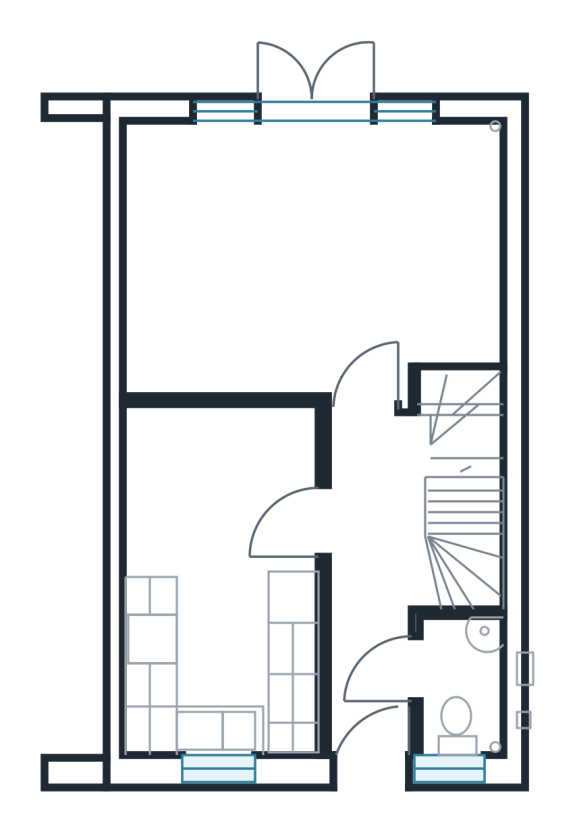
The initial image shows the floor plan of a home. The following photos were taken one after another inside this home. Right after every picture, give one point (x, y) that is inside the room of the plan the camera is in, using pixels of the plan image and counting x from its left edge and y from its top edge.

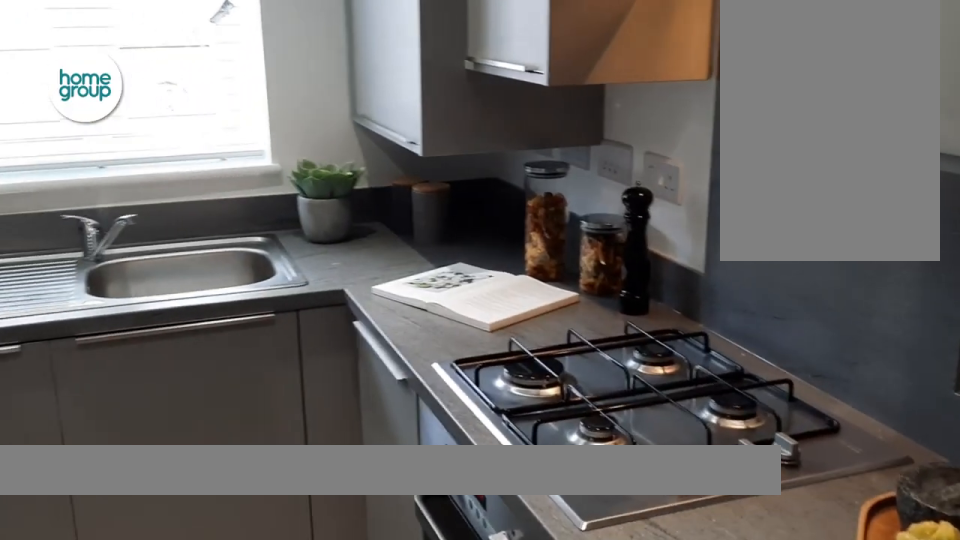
(224, 534)
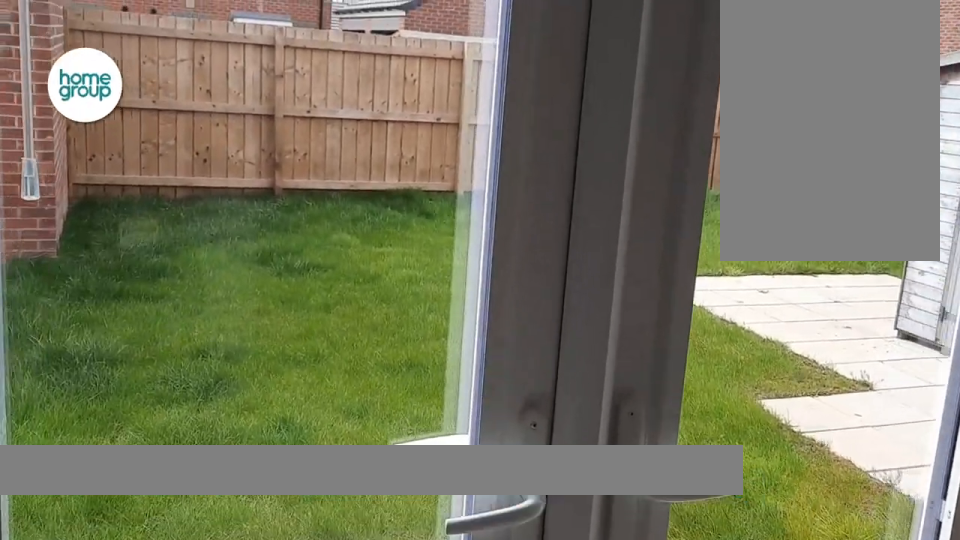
(312, 259)
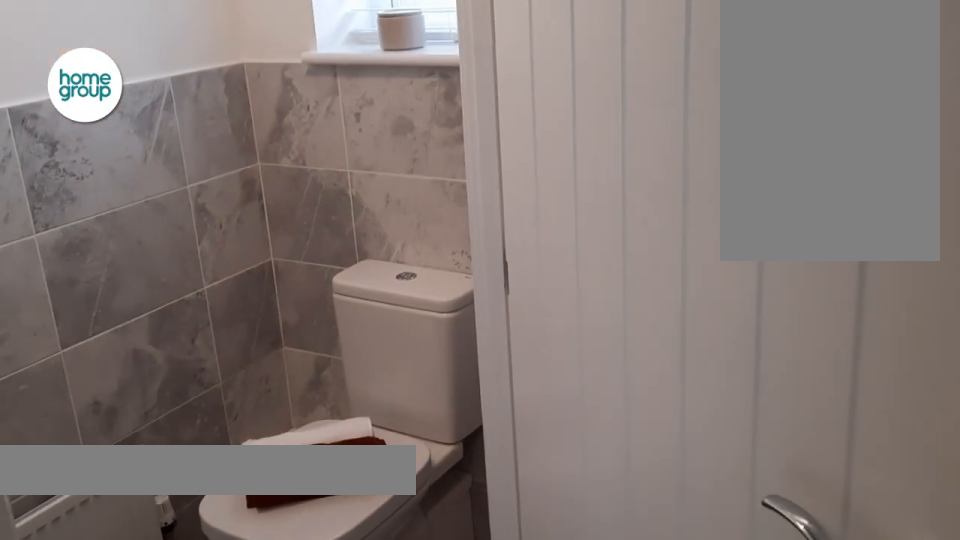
(458, 683)
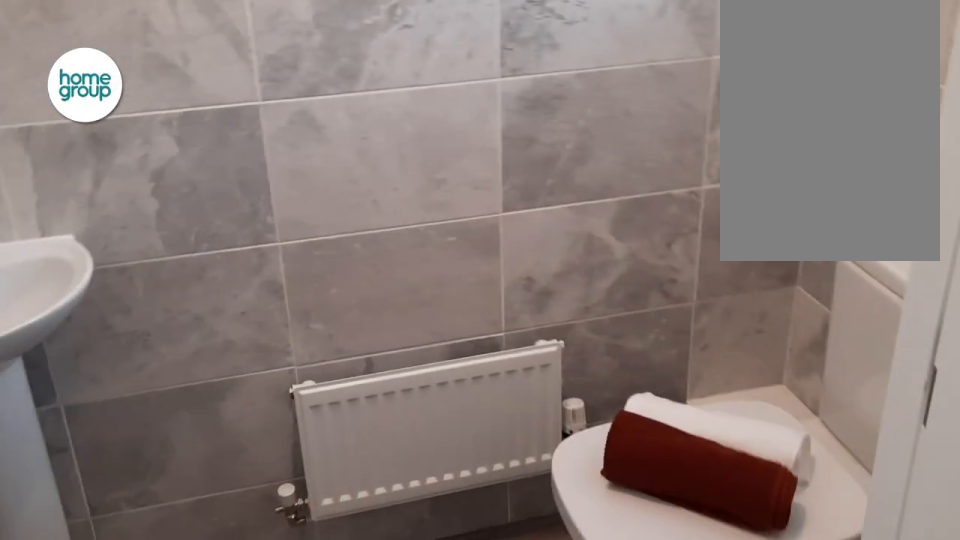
(458, 683)
